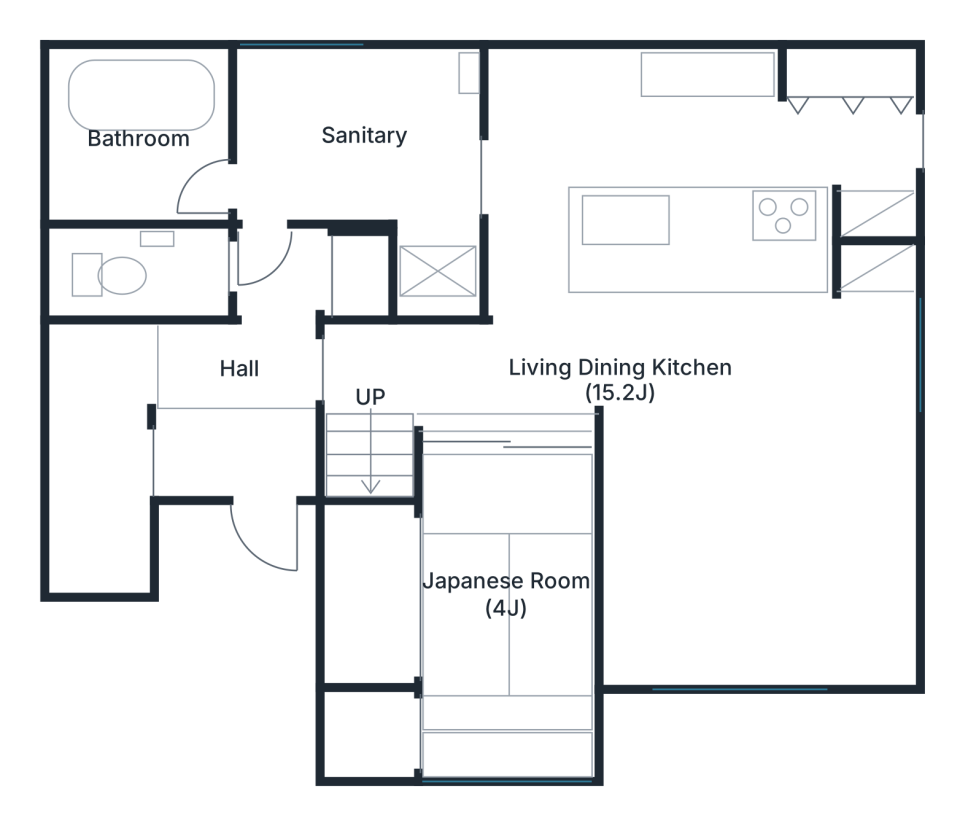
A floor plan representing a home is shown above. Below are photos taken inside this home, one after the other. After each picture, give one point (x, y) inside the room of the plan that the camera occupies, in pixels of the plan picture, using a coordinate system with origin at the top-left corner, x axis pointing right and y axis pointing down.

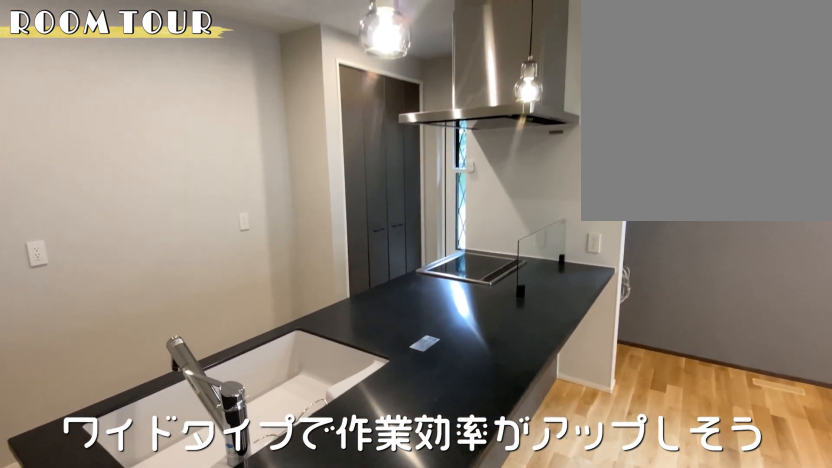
(715, 146)
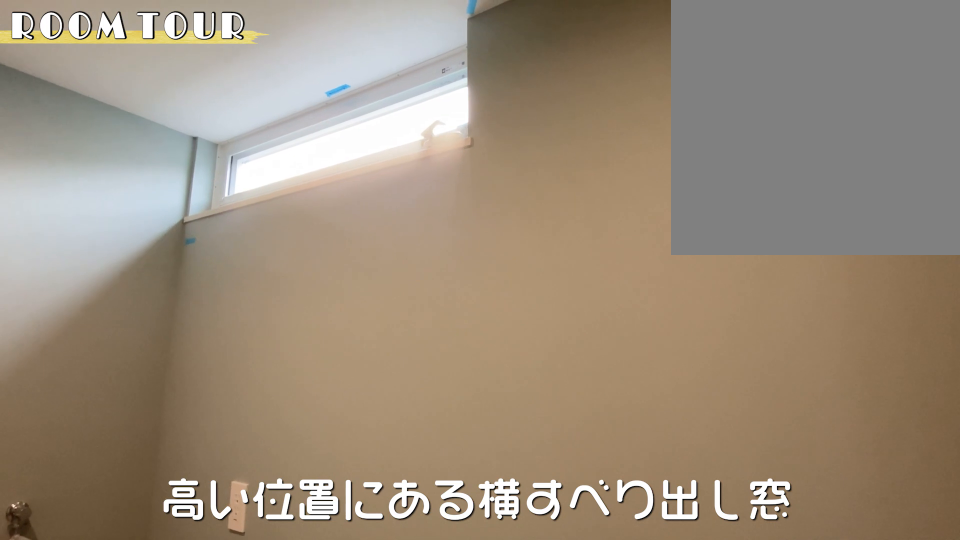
(363, 145)
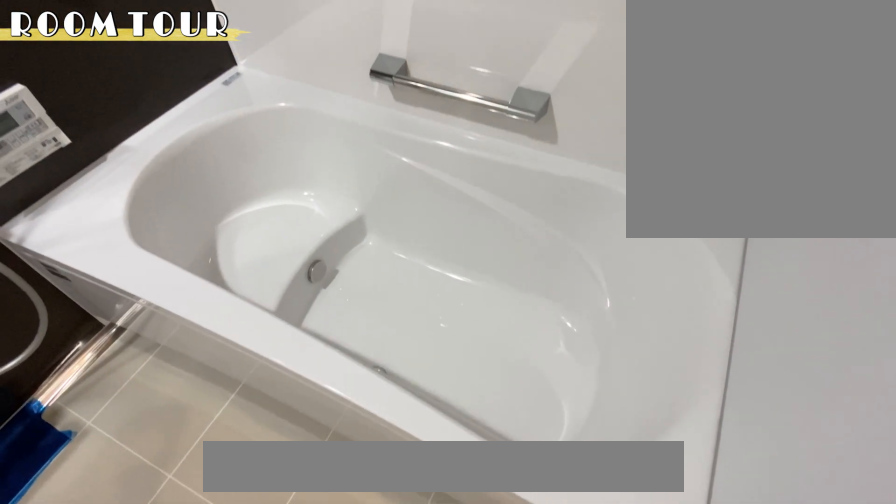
(139, 145)
